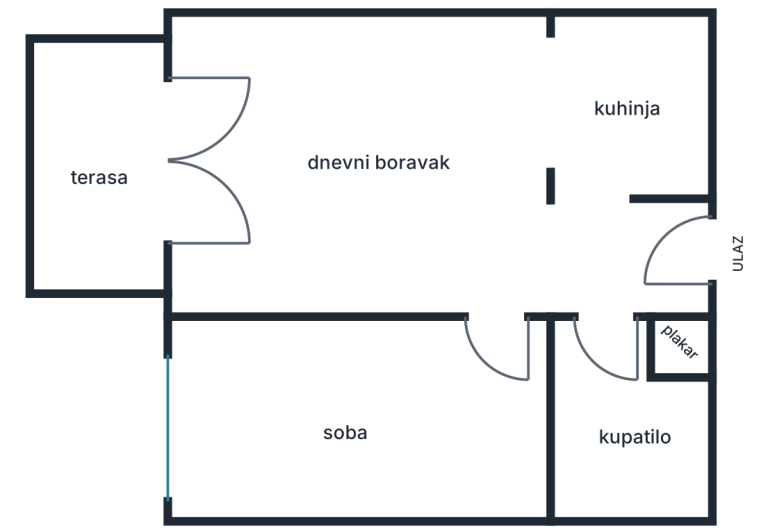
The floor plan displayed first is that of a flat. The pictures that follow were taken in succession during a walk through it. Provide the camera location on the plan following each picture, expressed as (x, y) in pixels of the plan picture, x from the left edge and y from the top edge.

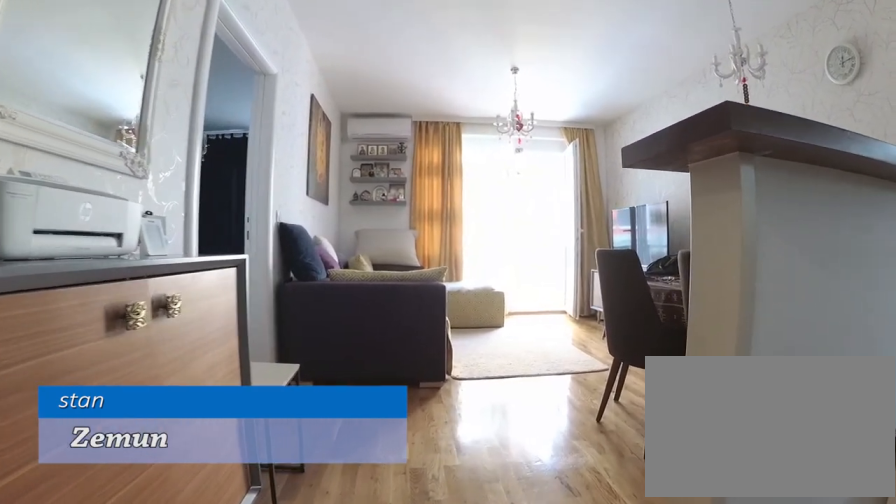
(633, 258)
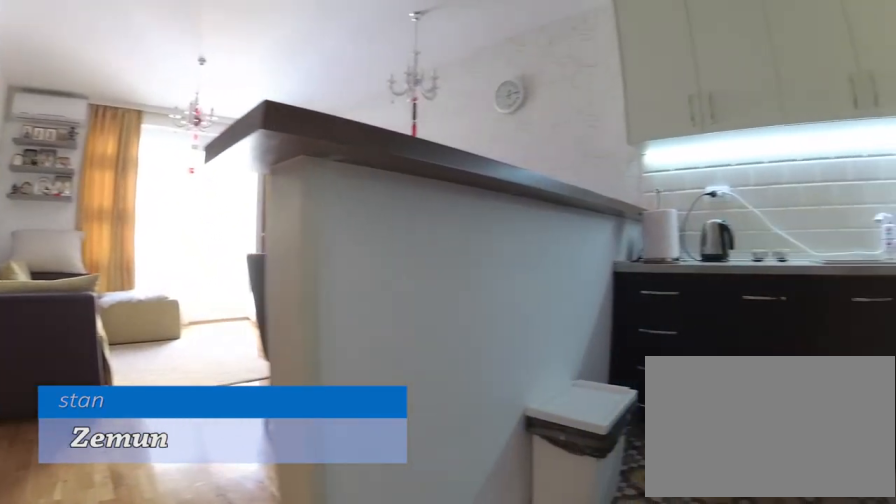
(617, 252)
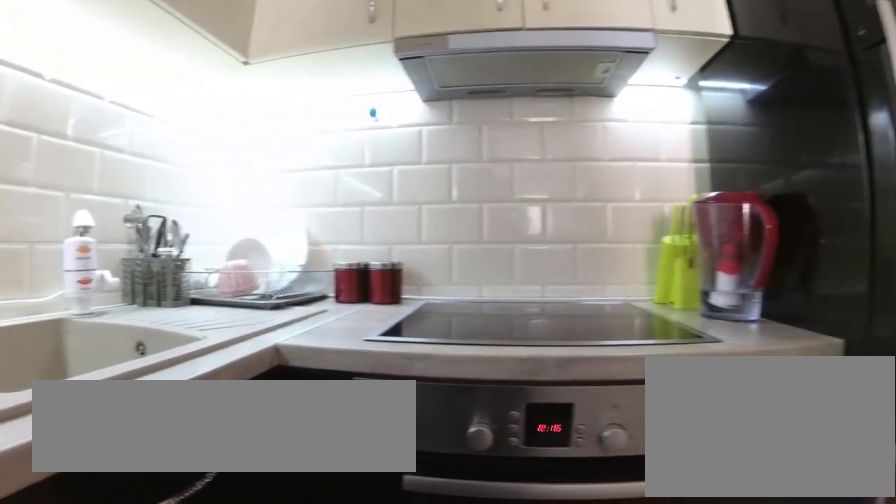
(594, 88)
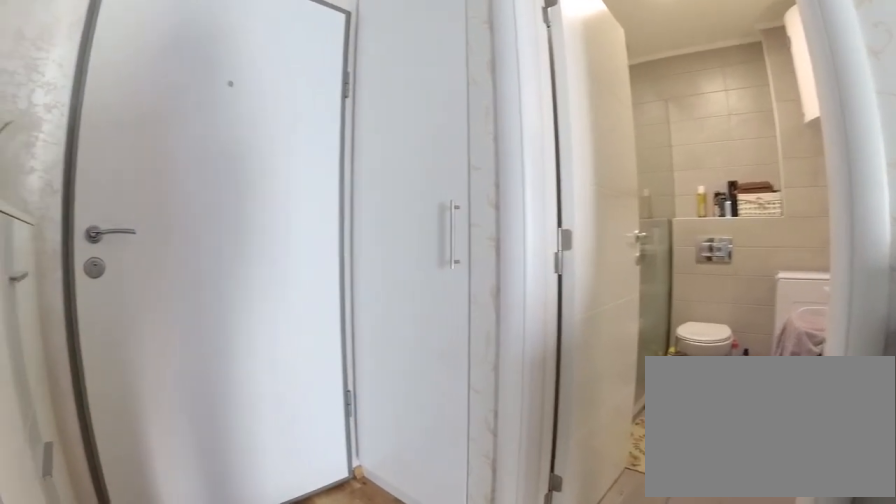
(588, 190)
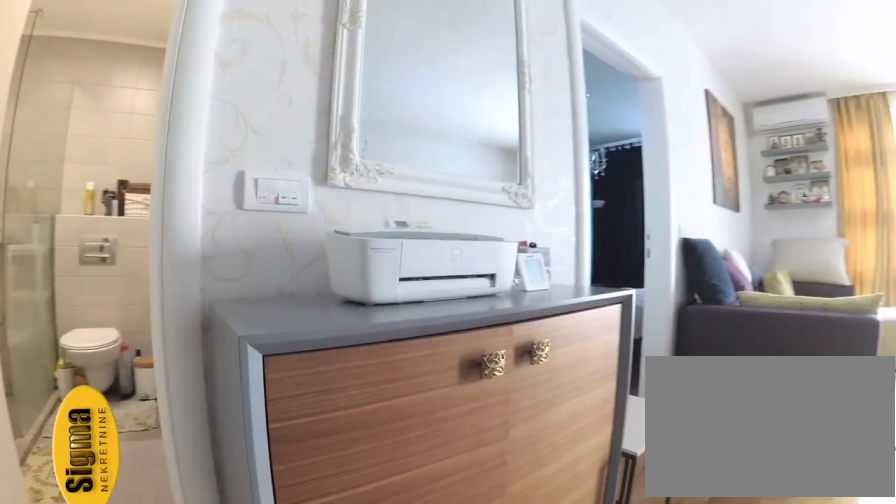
(614, 209)
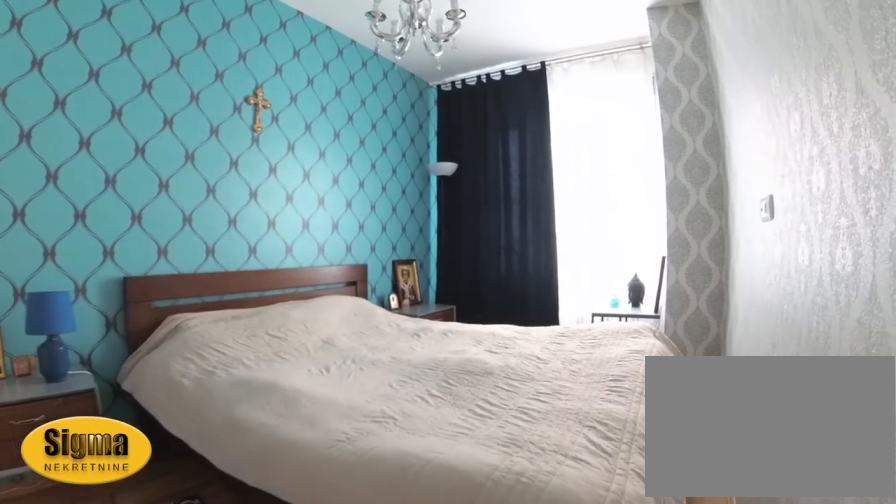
(486, 326)
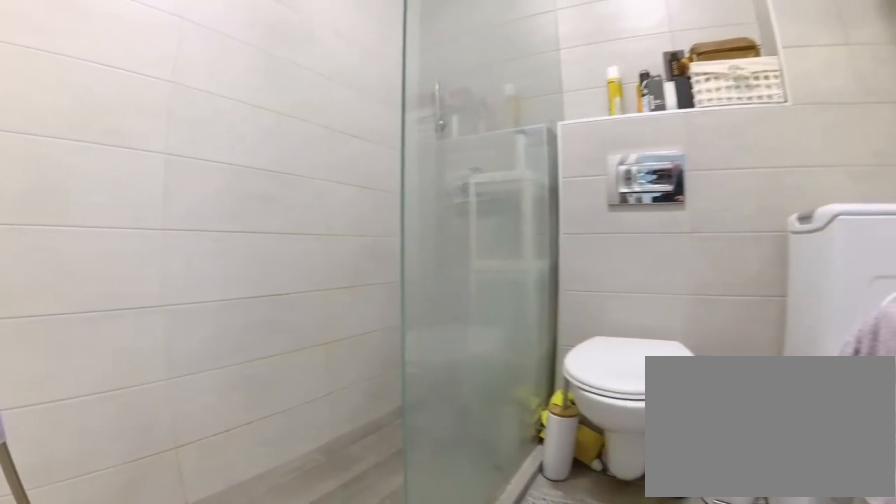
(614, 414)
